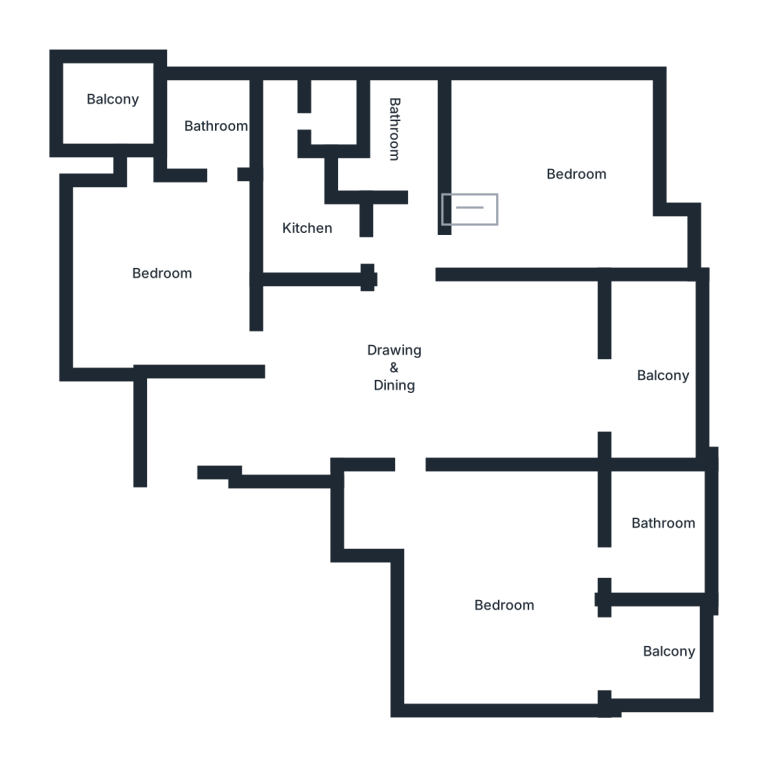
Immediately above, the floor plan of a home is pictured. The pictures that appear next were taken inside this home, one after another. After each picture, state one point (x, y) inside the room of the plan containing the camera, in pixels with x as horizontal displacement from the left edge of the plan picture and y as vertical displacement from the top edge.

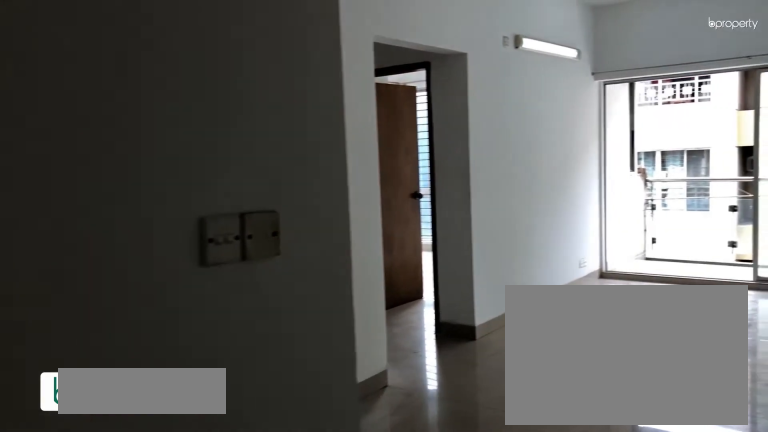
(399, 368)
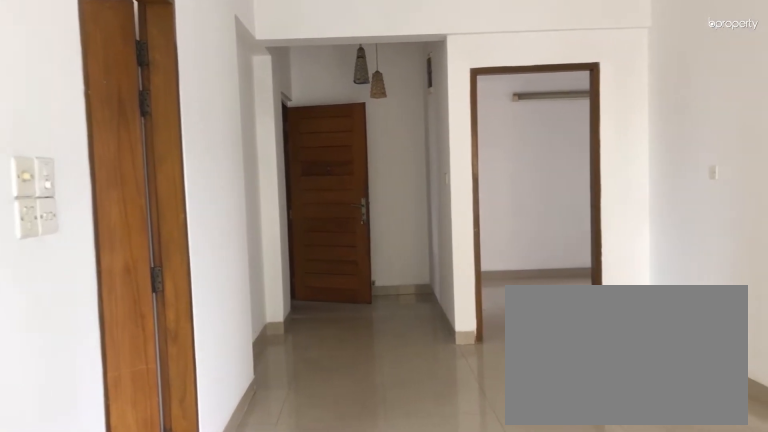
(400, 368)
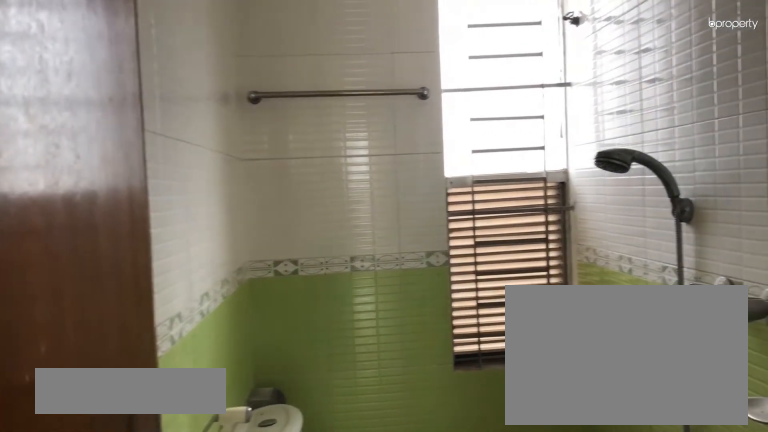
(400, 121)
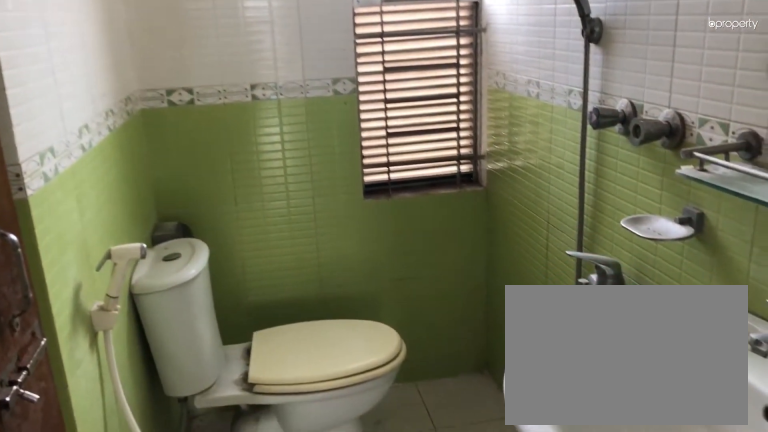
(400, 121)
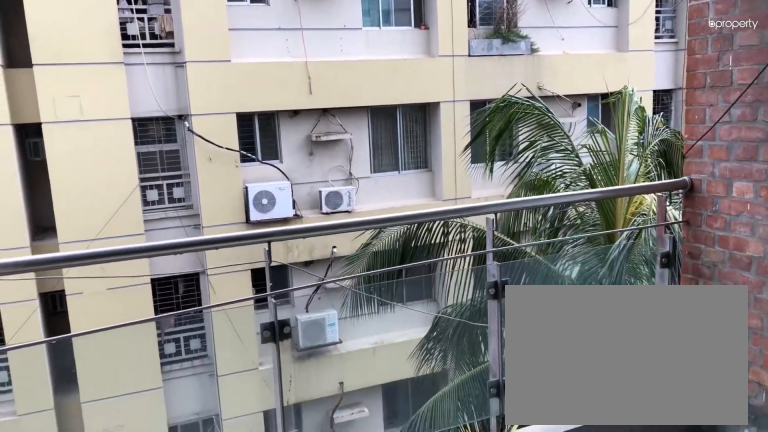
(663, 368)
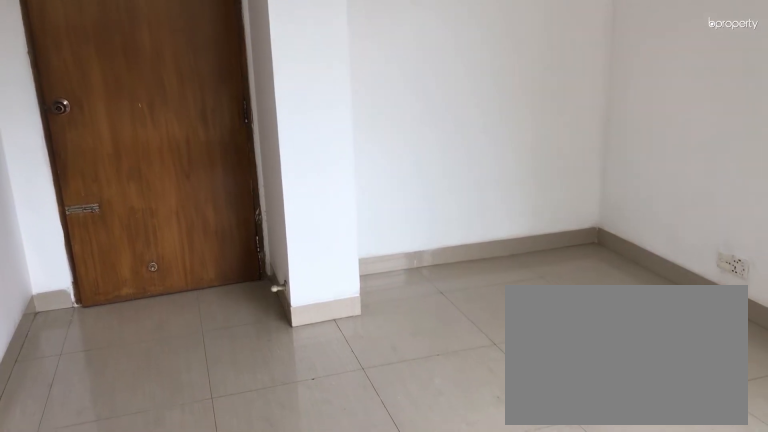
(573, 168)
